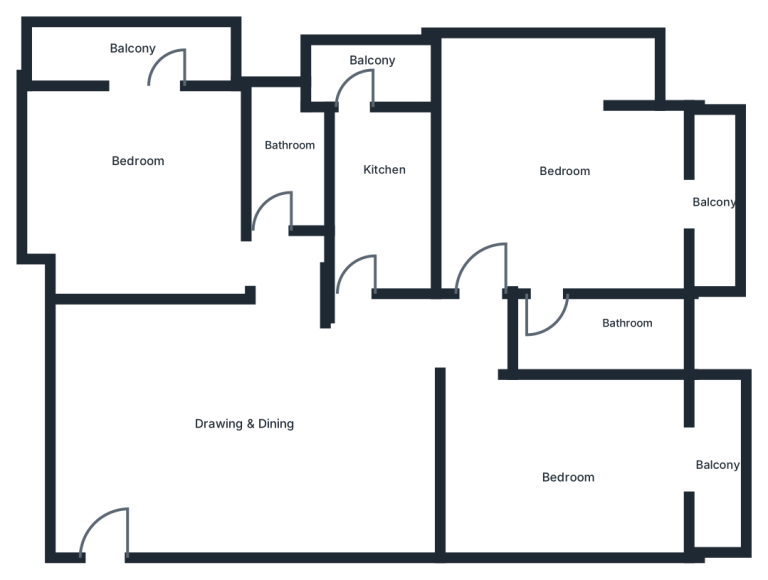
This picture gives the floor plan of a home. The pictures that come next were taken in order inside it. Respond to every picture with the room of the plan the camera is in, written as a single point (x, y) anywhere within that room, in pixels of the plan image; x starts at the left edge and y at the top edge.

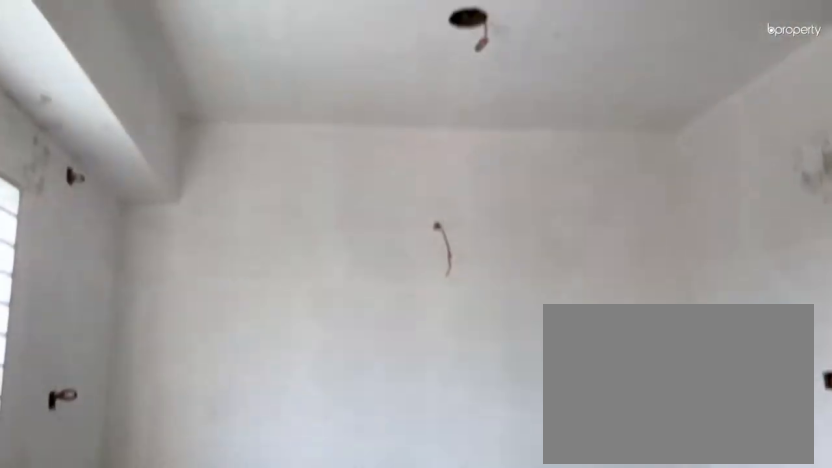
(244, 411)
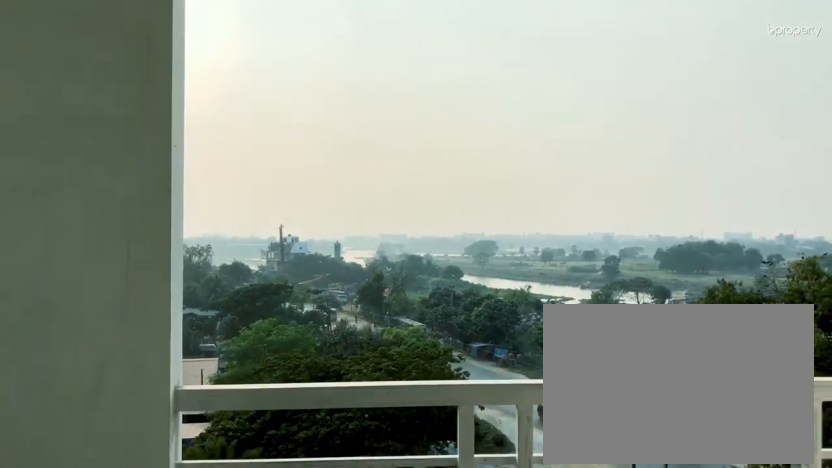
(141, 35)
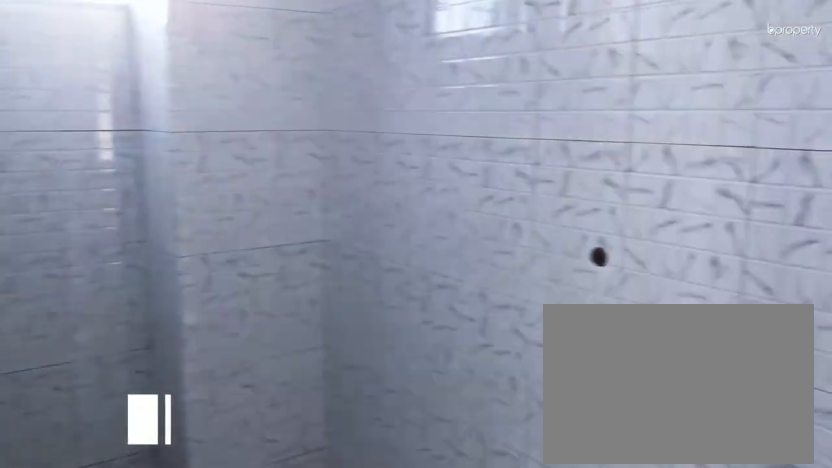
(283, 138)
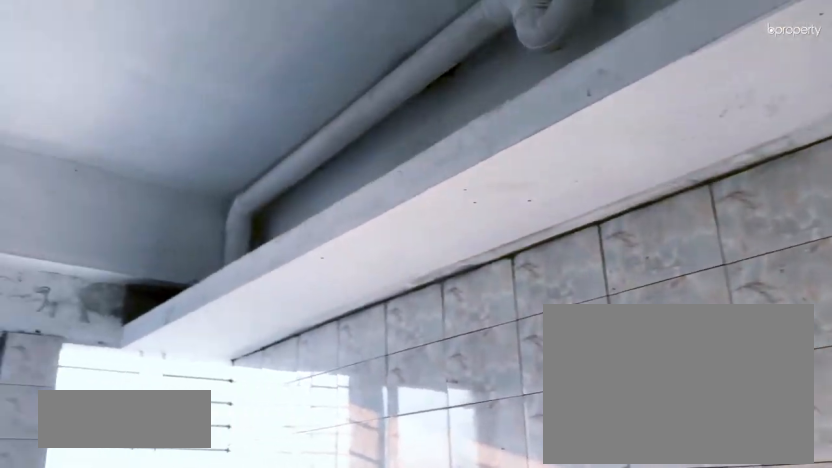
(387, 168)
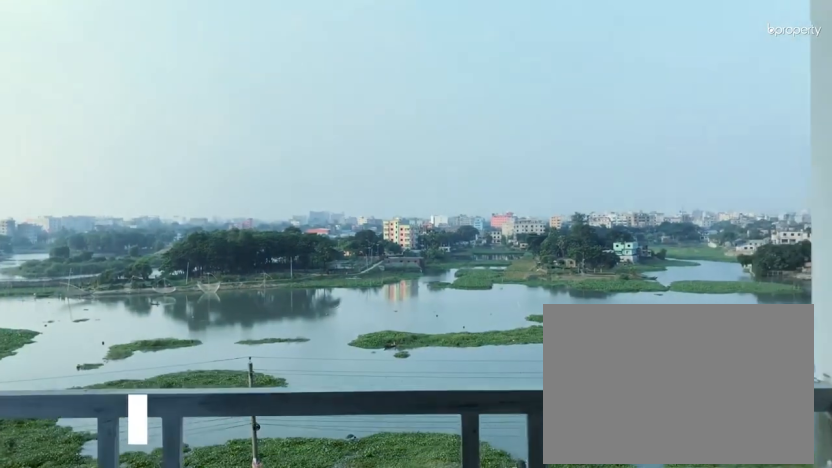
(720, 460)
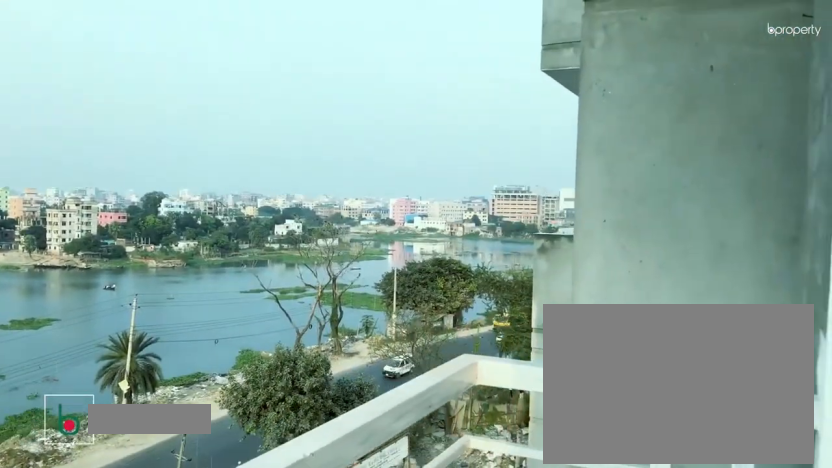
(722, 199)
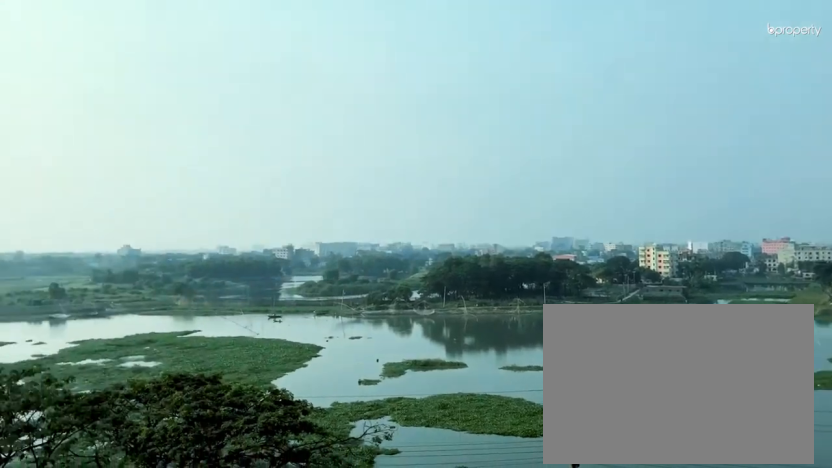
(722, 199)
